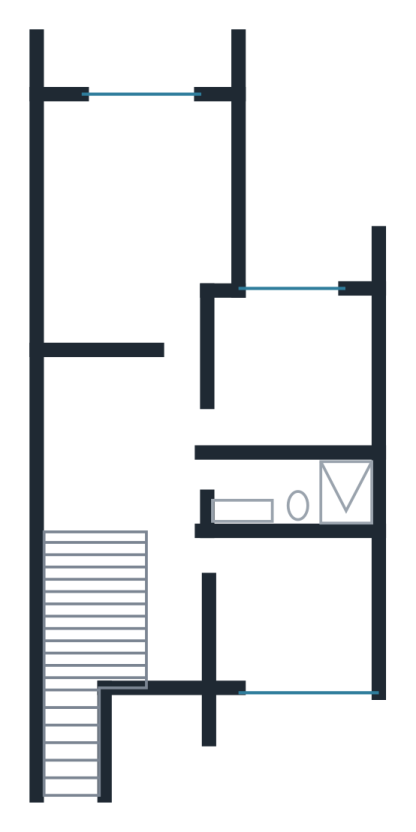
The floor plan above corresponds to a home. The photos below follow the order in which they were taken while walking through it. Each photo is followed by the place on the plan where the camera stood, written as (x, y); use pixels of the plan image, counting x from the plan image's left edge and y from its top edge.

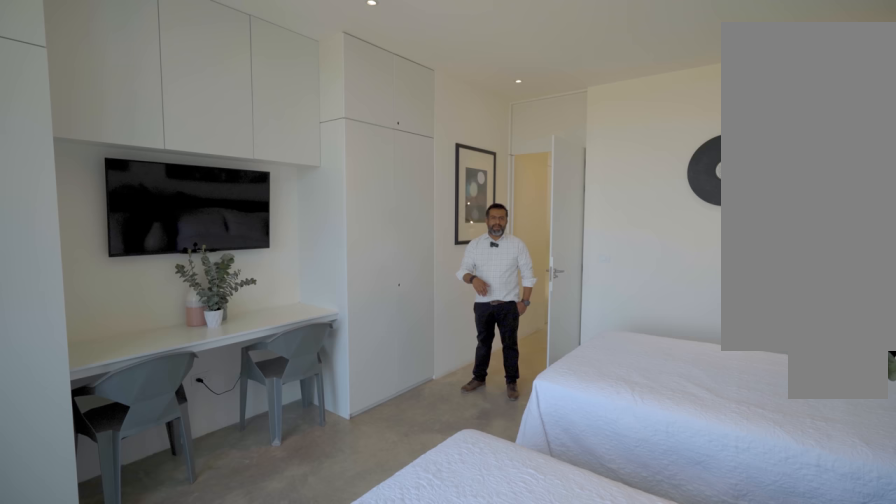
(173, 210)
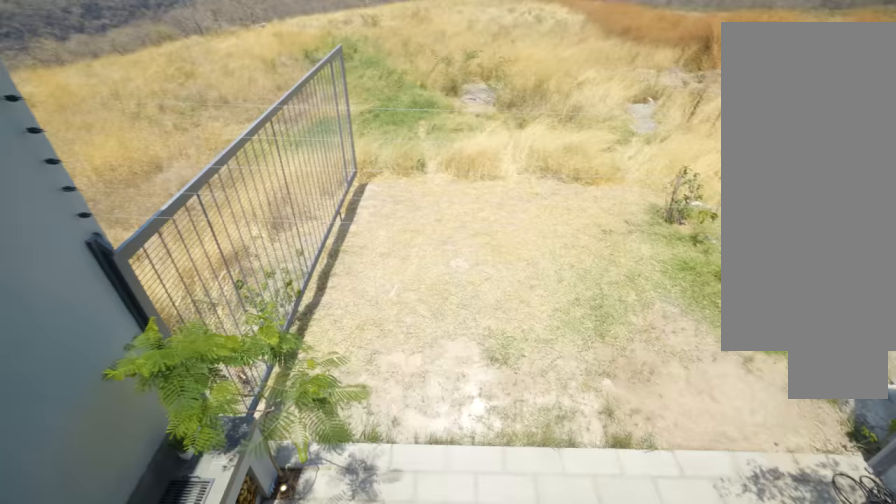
(134, 69)
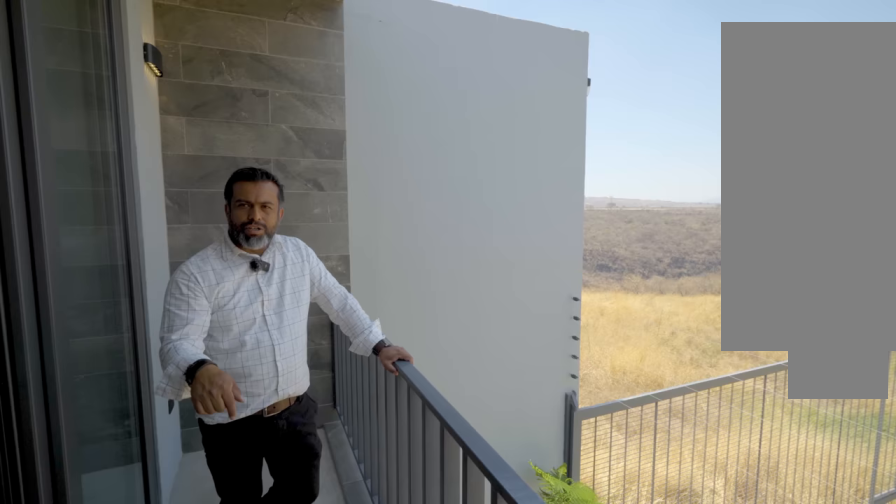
(157, 70)
